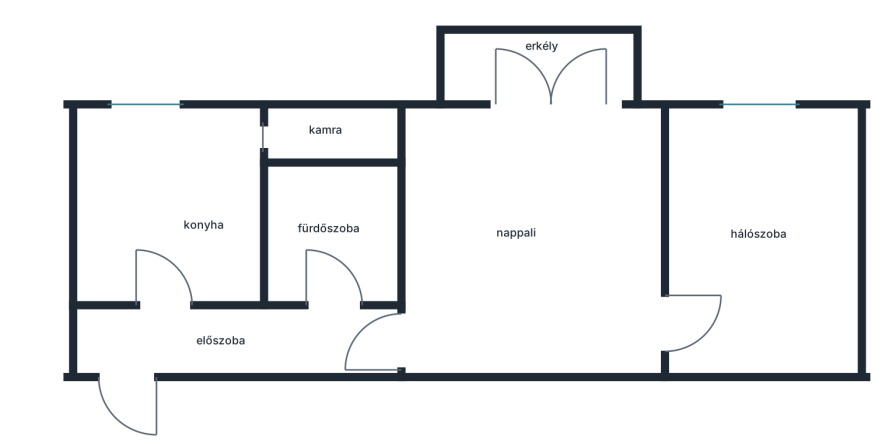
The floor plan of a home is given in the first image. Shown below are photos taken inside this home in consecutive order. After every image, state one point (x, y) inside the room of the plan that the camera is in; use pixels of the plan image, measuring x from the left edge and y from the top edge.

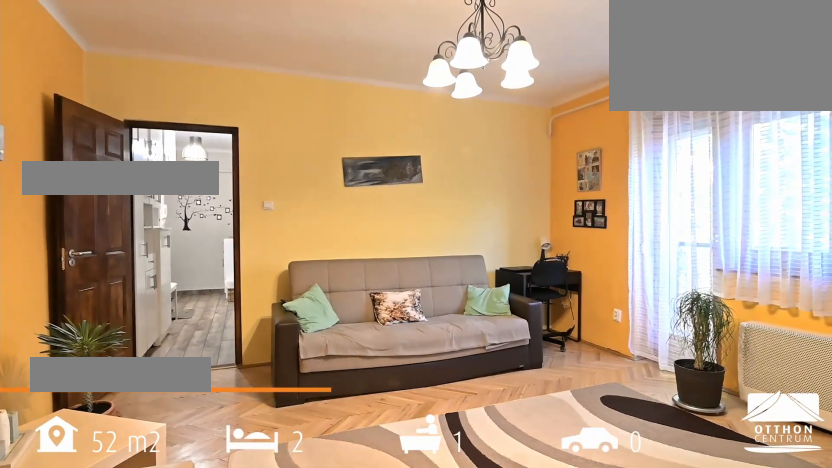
(520, 247)
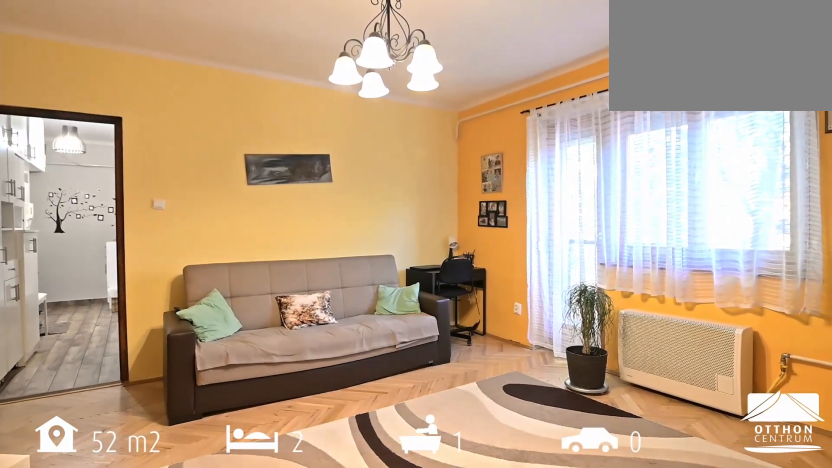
(520, 247)
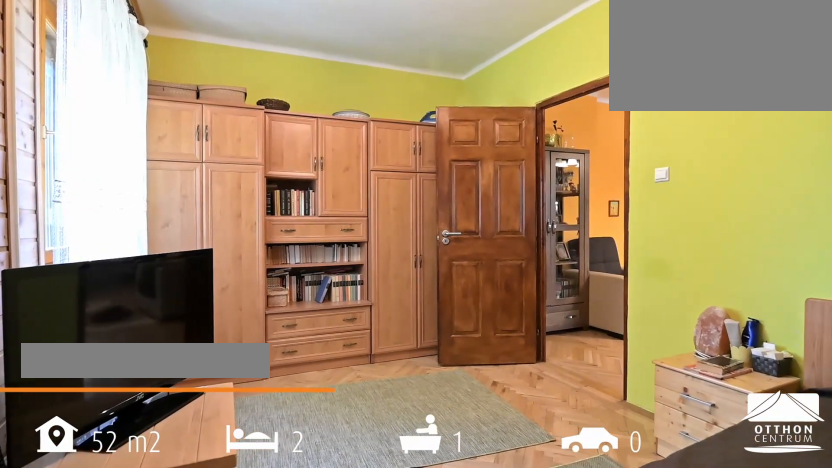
(758, 258)
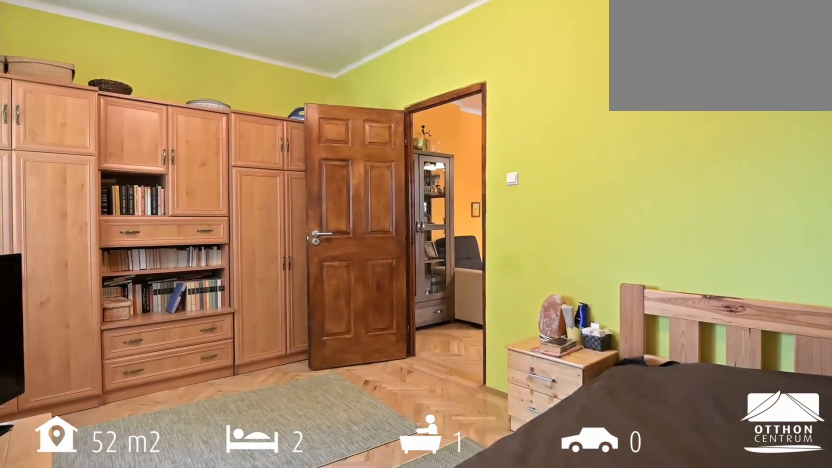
(758, 258)
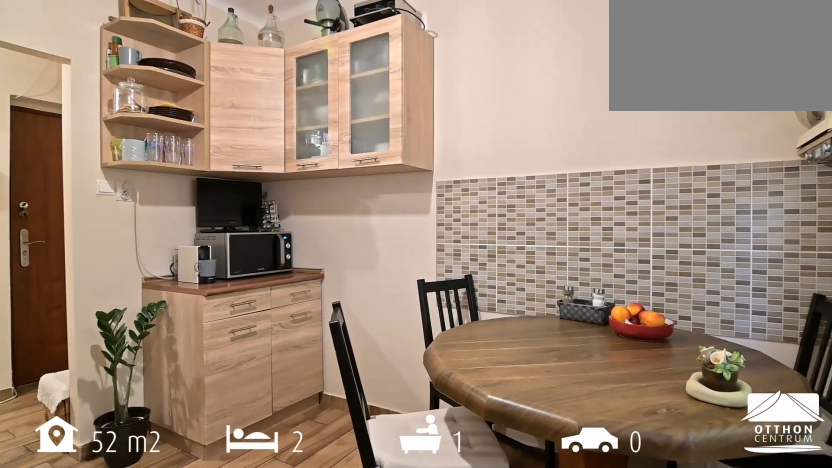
(182, 223)
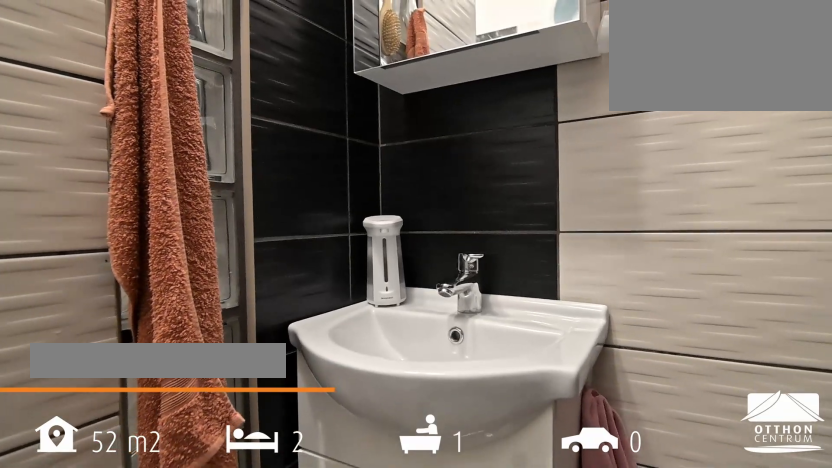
(322, 241)
